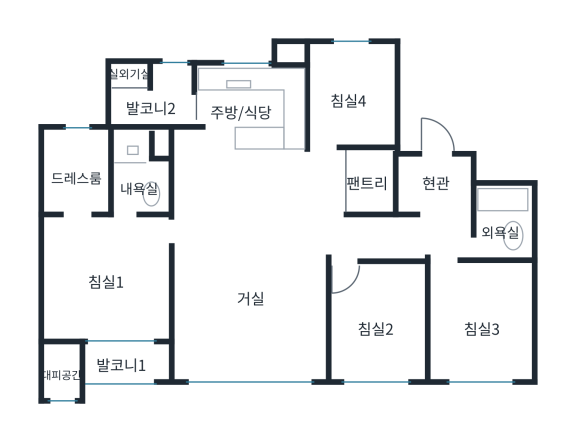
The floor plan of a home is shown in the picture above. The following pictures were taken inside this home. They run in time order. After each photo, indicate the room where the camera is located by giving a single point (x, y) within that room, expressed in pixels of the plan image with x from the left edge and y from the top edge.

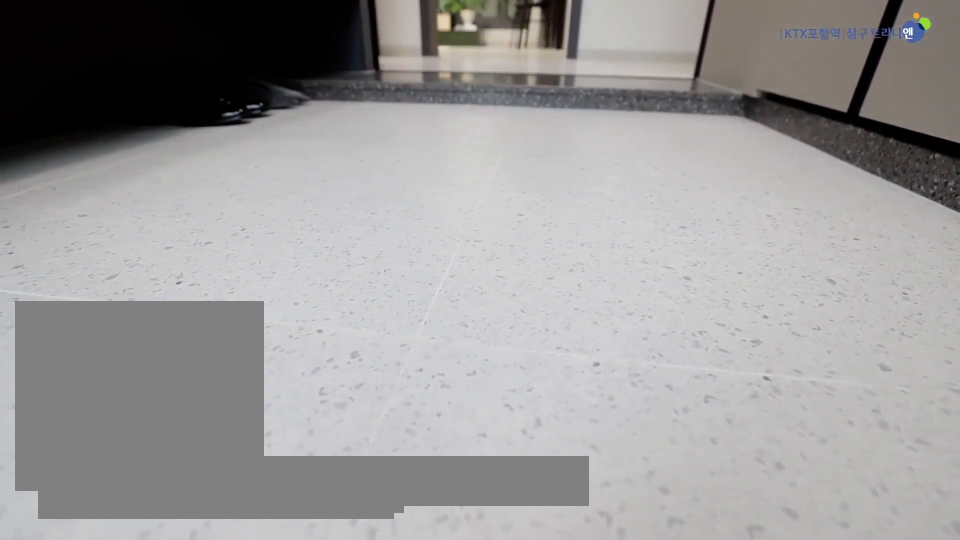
(431, 189)
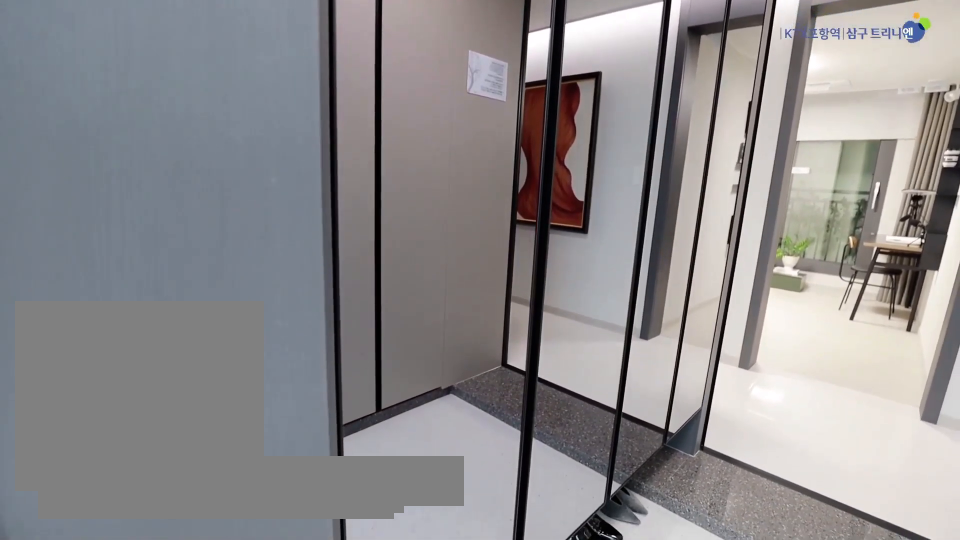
(431, 188)
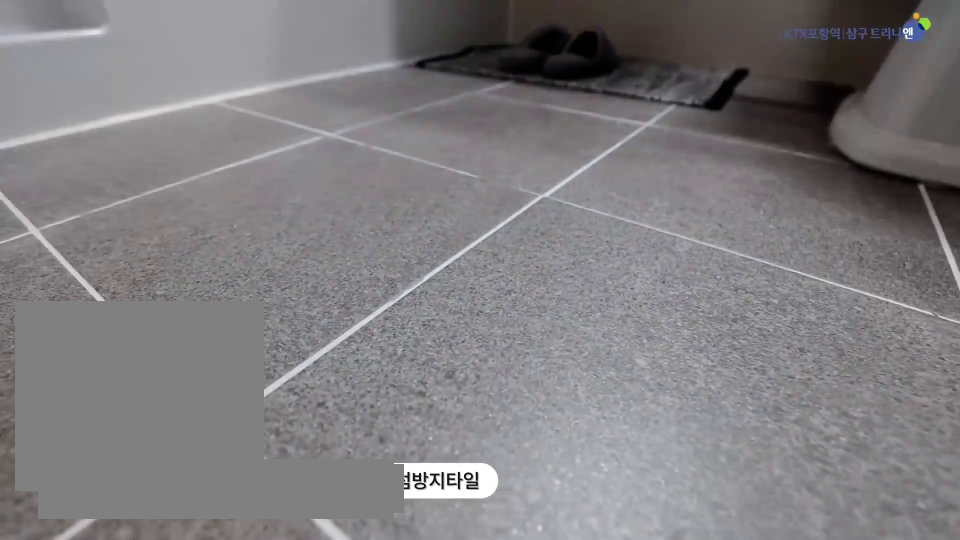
(504, 222)
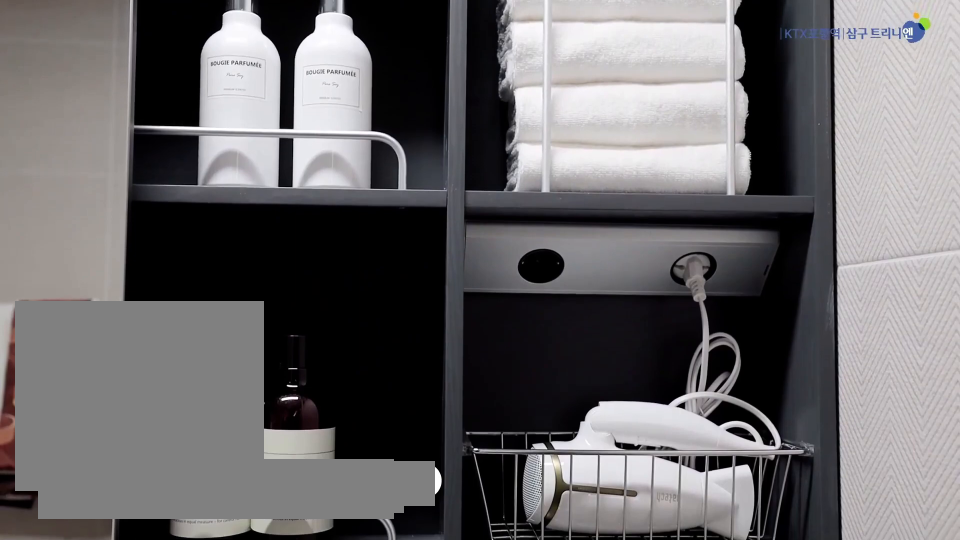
(504, 222)
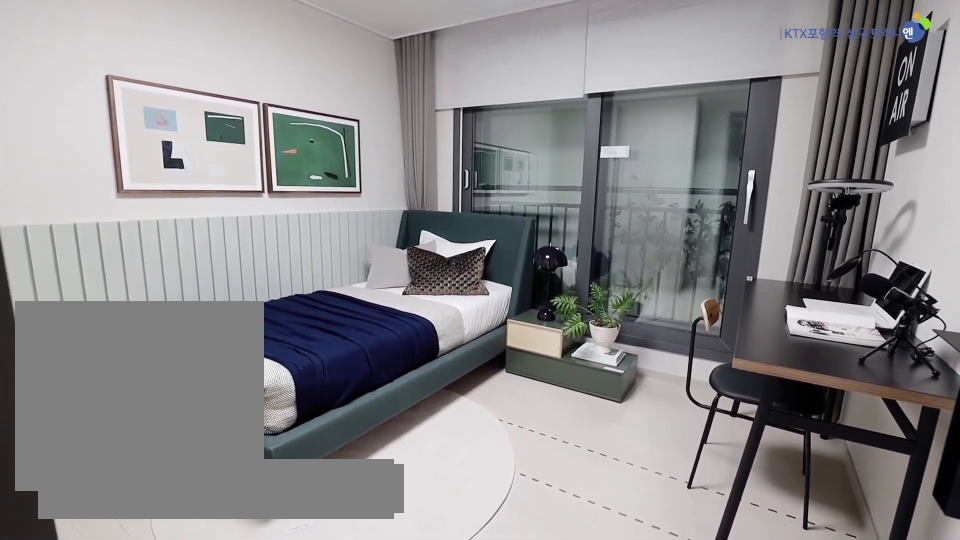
(483, 321)
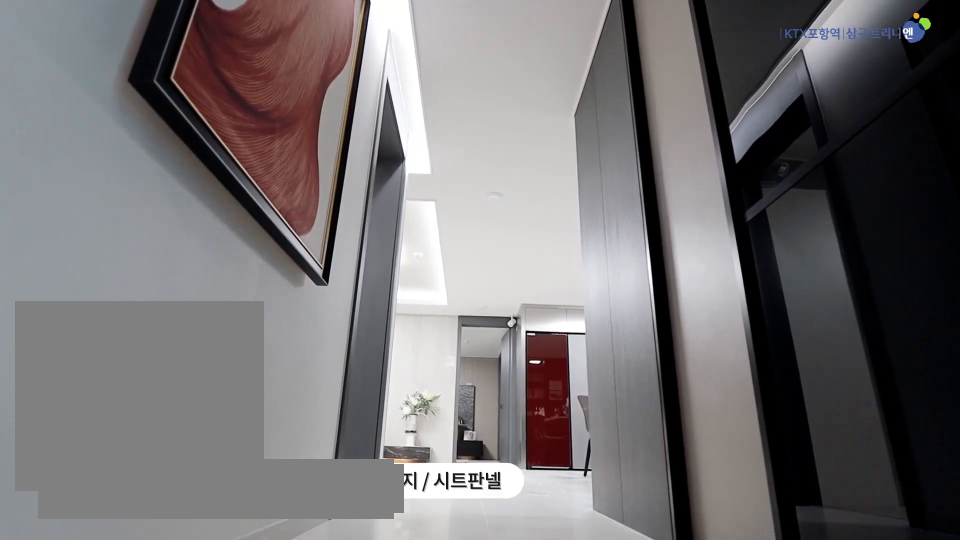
(398, 238)
